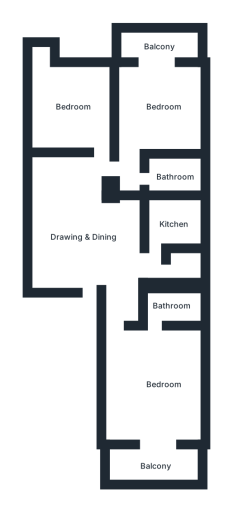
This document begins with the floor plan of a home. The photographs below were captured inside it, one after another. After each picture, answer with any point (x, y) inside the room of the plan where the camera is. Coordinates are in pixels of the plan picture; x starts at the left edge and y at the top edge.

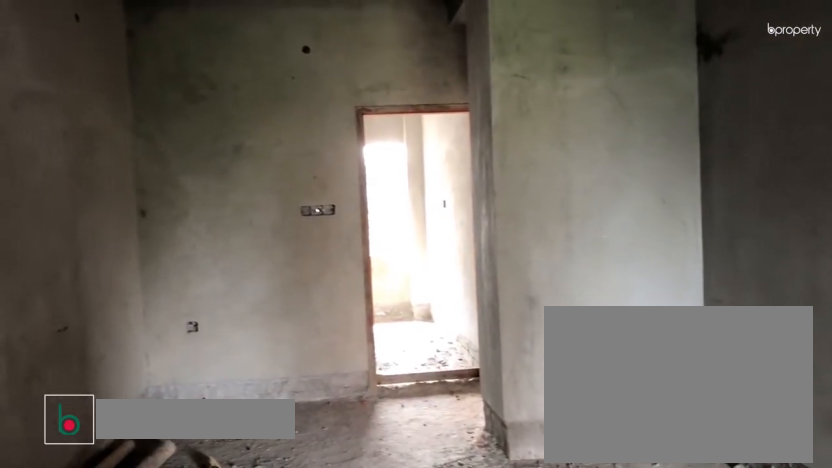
(85, 238)
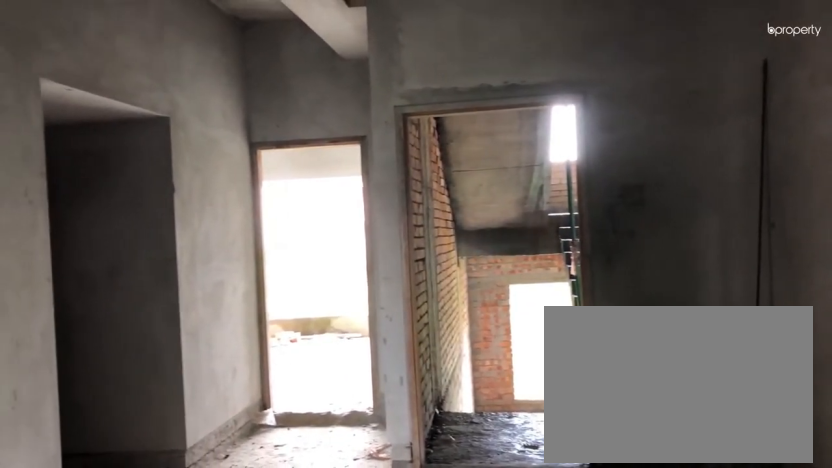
(86, 240)
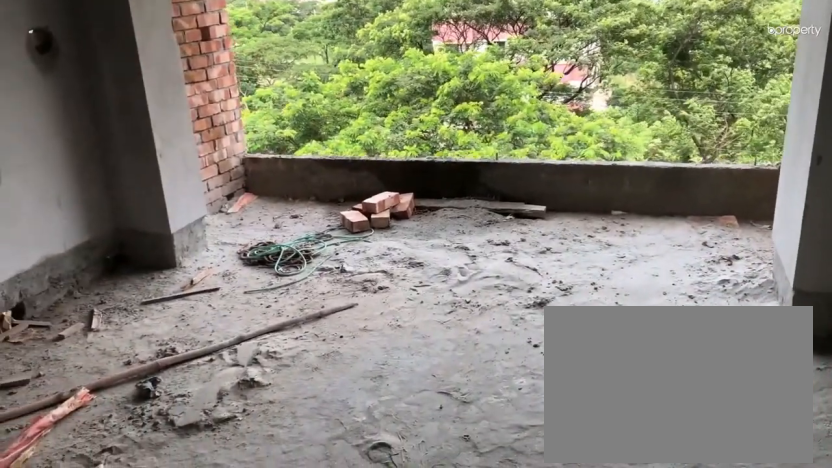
(163, 388)
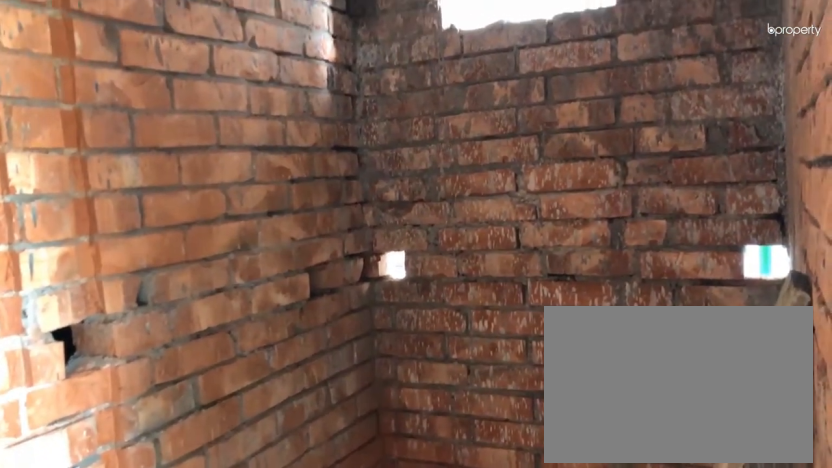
(174, 305)
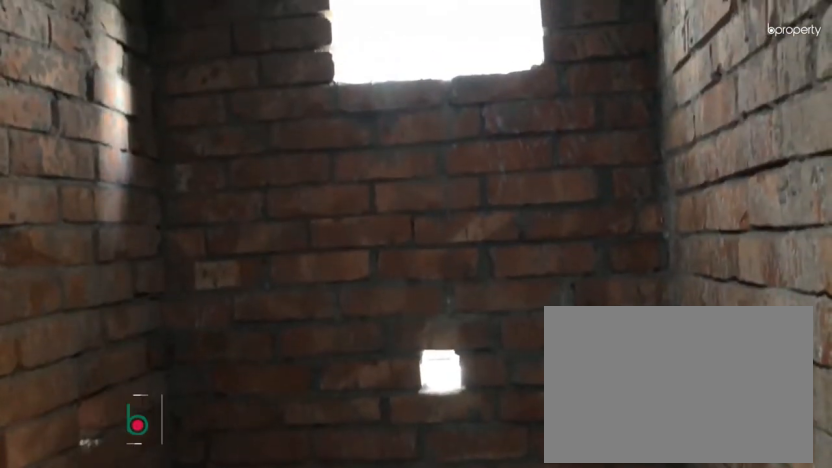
(183, 269)
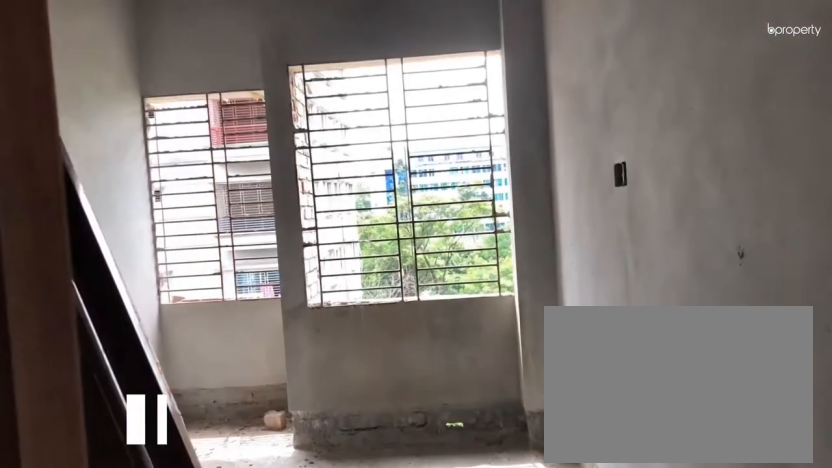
(76, 109)
